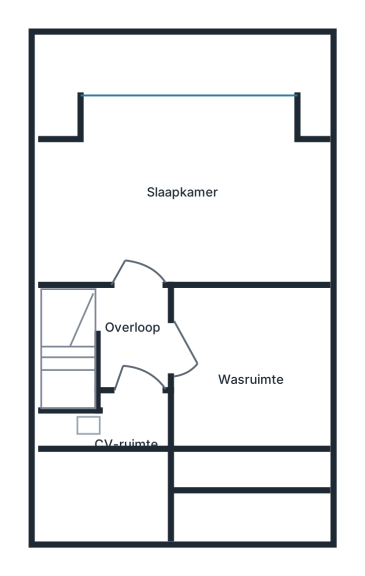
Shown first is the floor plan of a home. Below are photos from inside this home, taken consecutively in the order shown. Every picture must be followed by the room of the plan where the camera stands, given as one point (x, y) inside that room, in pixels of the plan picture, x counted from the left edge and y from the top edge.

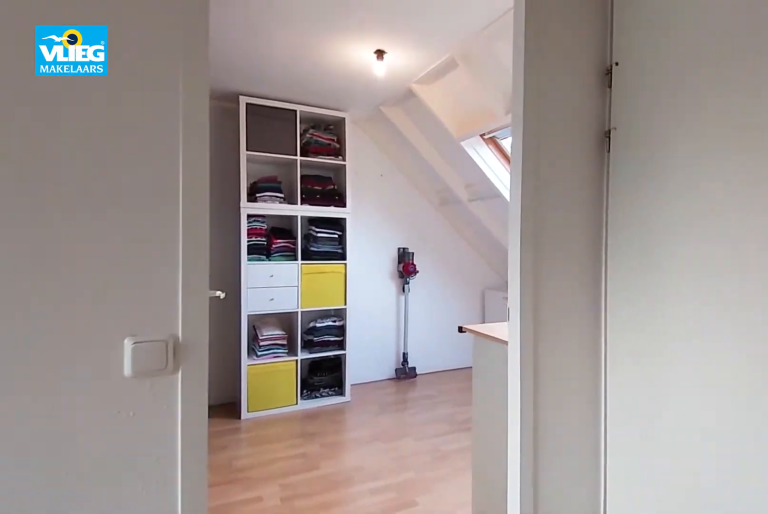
(132, 338)
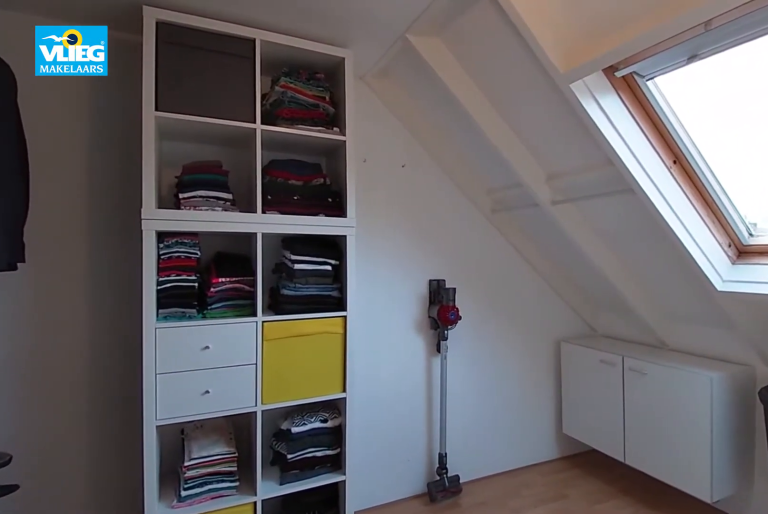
(248, 373)
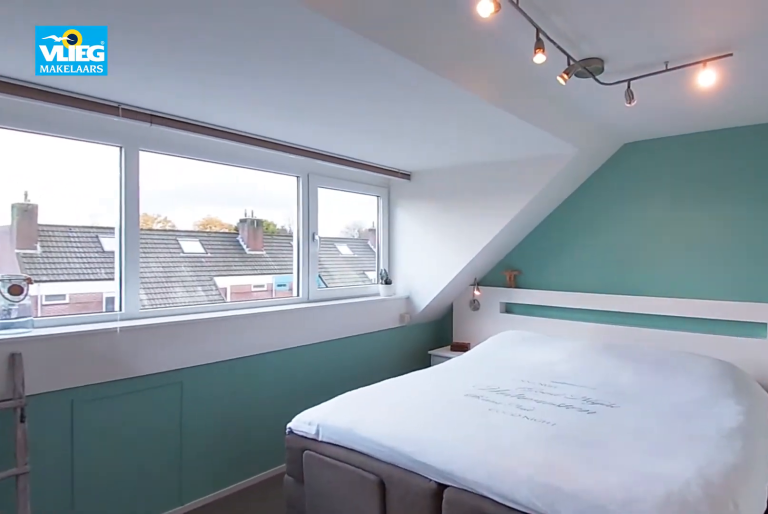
(108, 201)
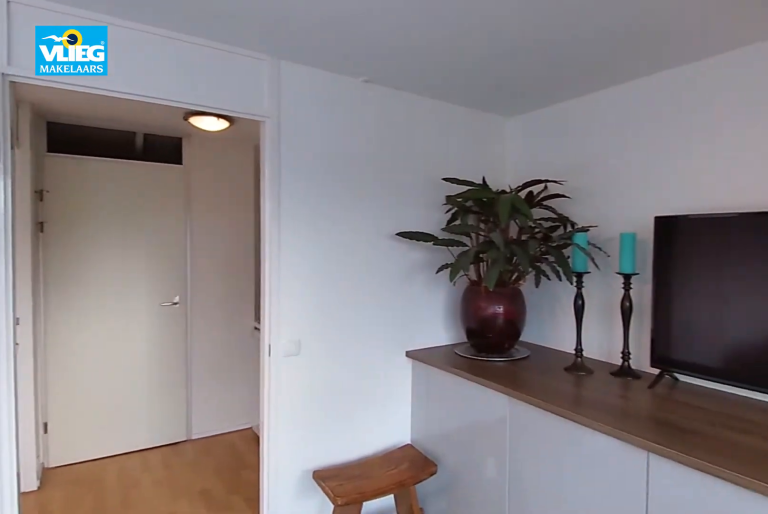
(108, 201)
